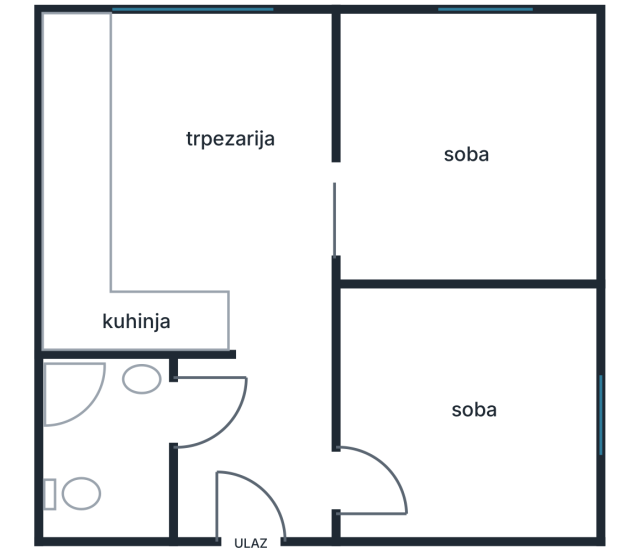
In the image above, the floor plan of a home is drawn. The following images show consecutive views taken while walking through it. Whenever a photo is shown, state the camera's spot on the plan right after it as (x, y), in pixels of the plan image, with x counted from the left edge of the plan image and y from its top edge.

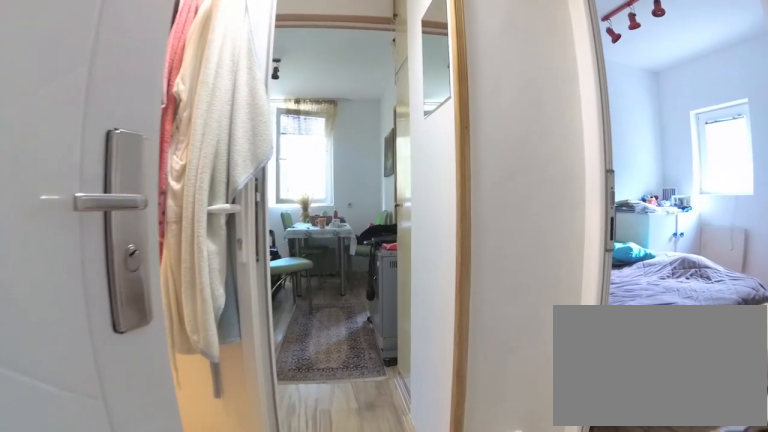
(252, 527)
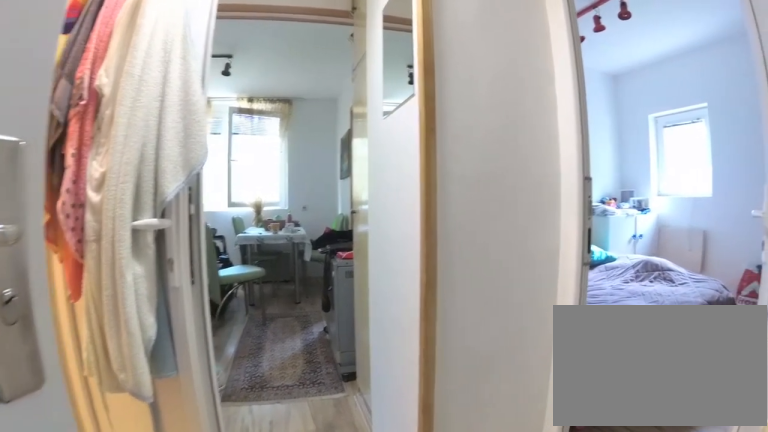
(261, 525)
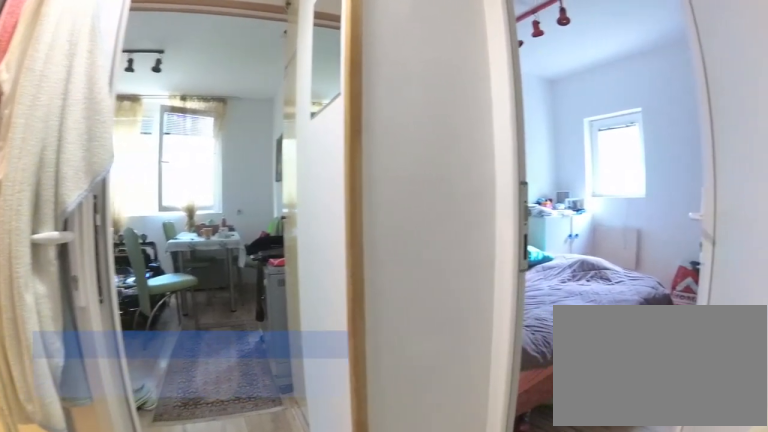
(273, 520)
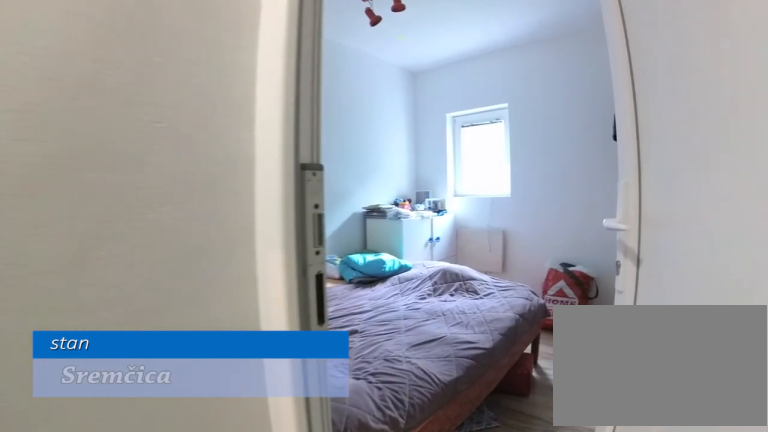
(319, 506)
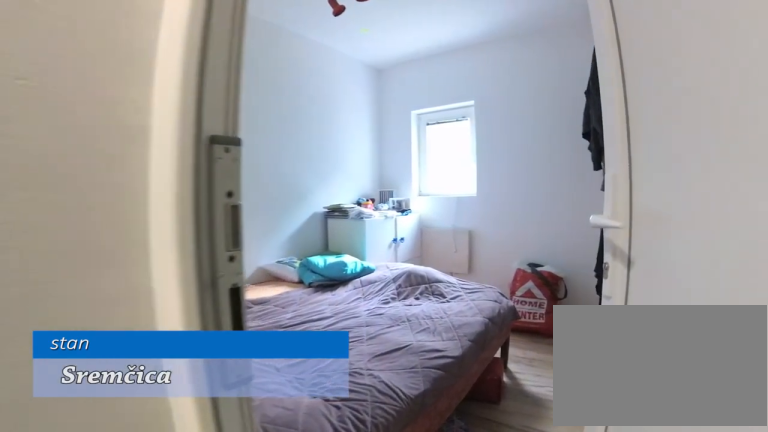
(326, 505)
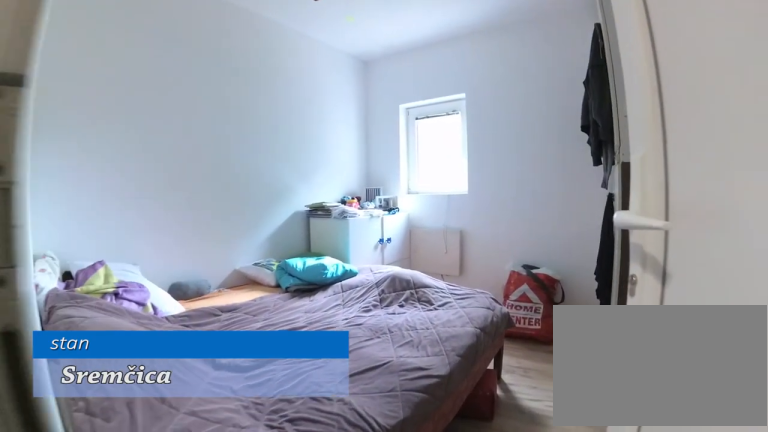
(333, 503)
